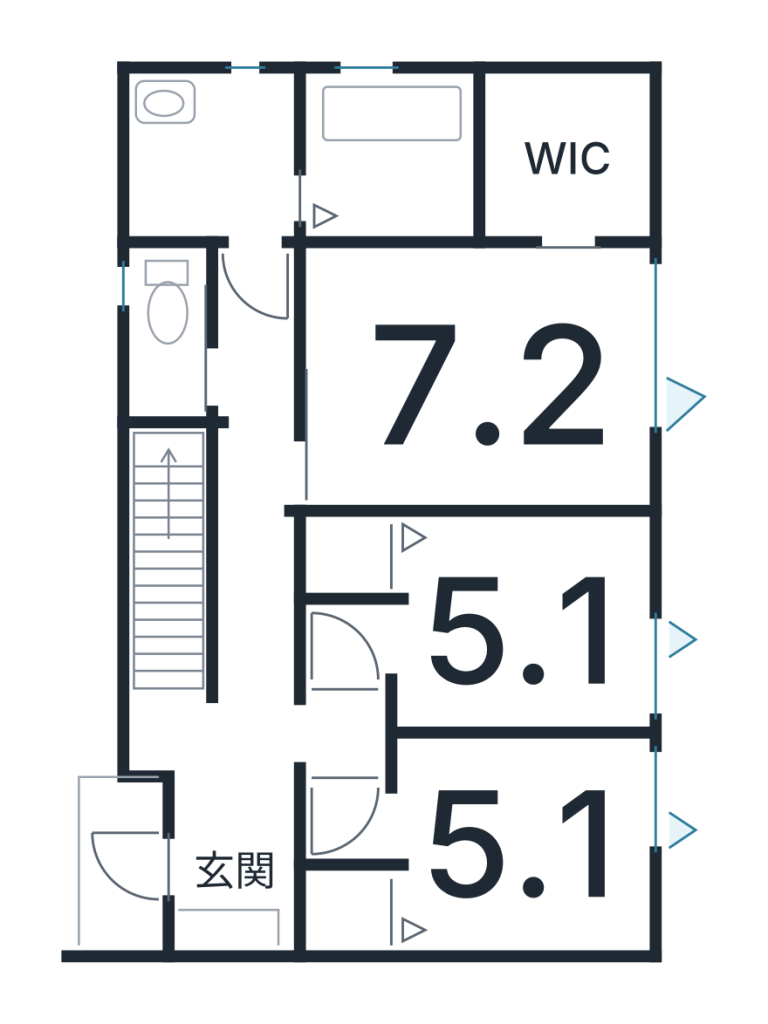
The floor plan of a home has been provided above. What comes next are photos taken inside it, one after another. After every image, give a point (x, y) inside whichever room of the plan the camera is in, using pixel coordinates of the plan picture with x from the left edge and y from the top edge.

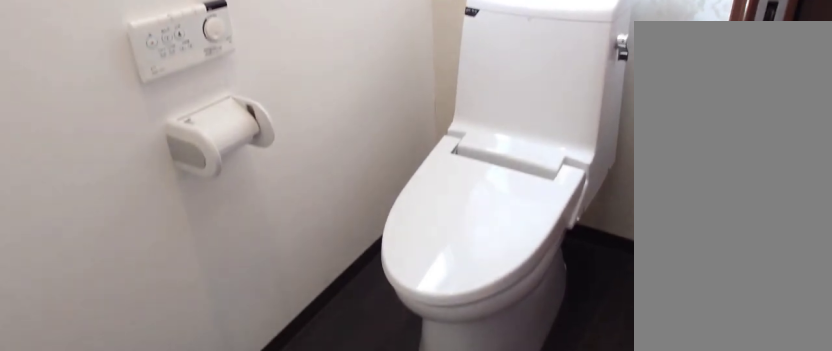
(158, 337)
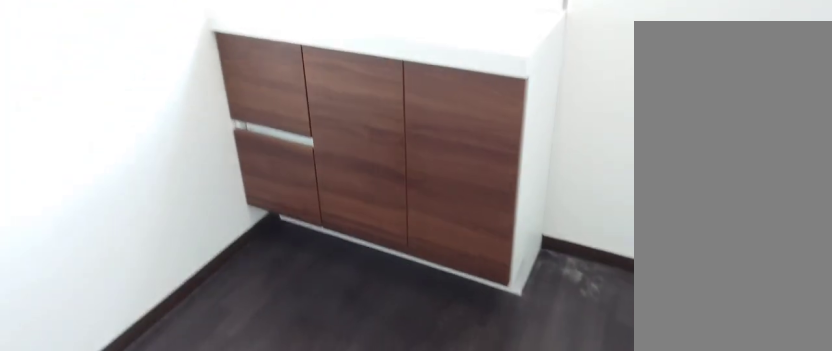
(204, 166)
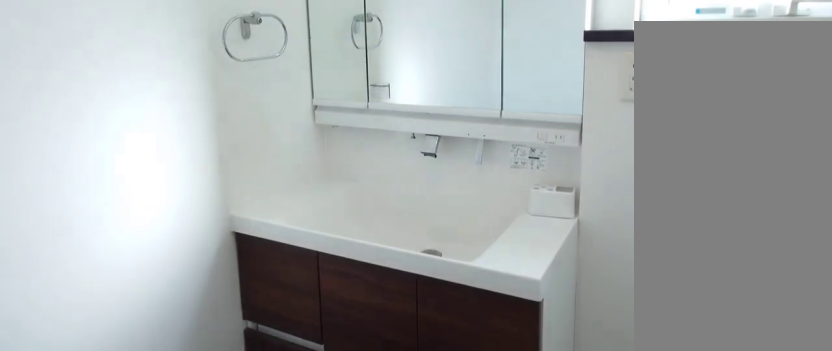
(204, 166)
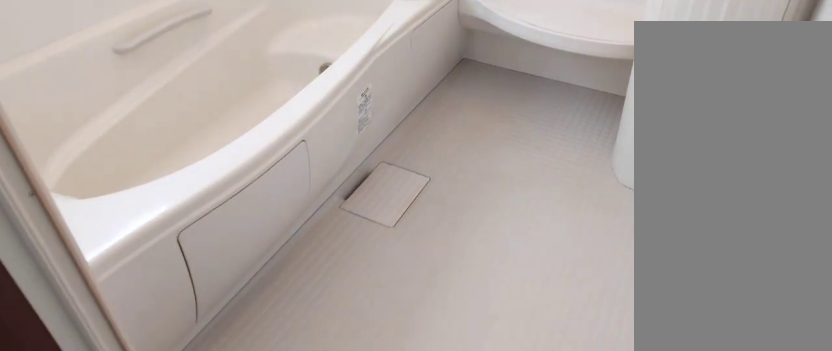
(383, 152)
